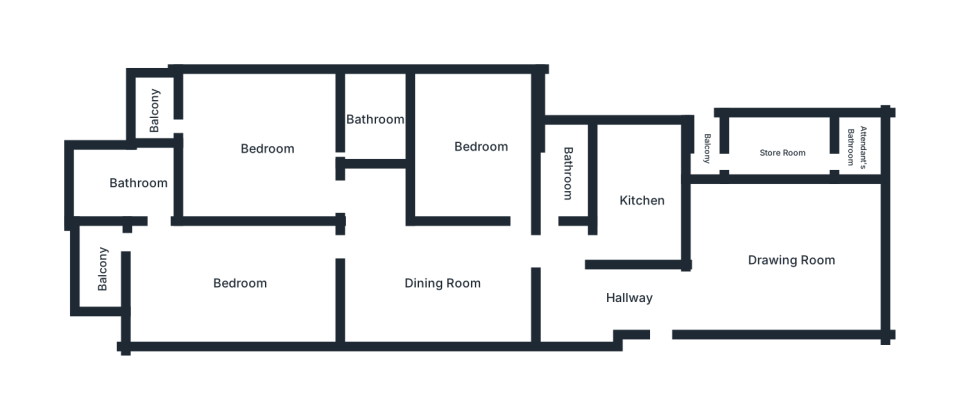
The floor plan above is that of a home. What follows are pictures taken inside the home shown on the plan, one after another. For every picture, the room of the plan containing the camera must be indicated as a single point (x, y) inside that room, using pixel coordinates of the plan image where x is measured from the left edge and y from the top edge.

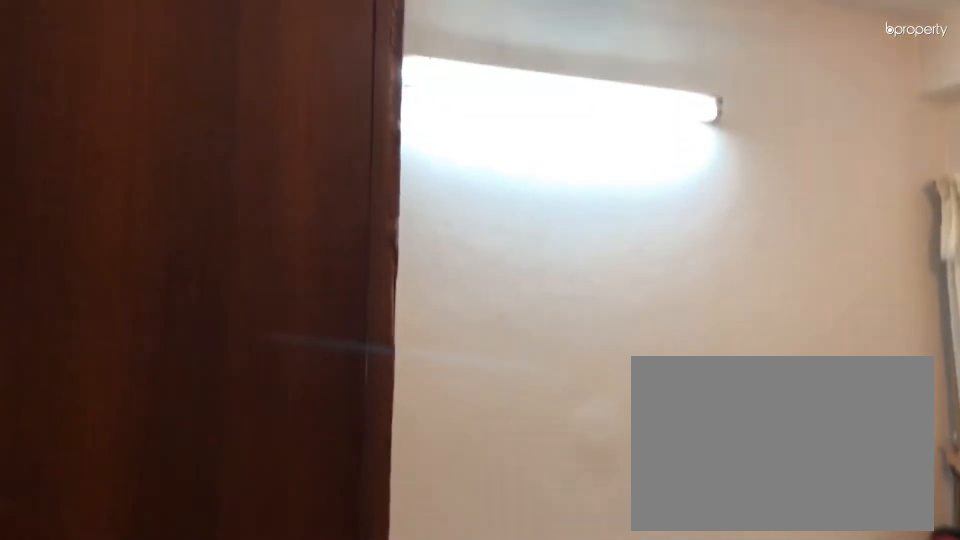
(474, 147)
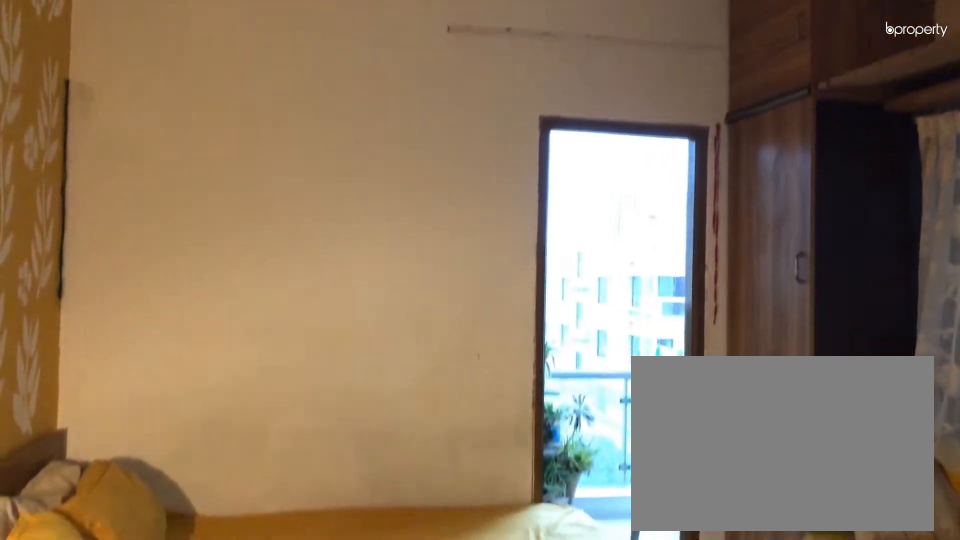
(262, 140)
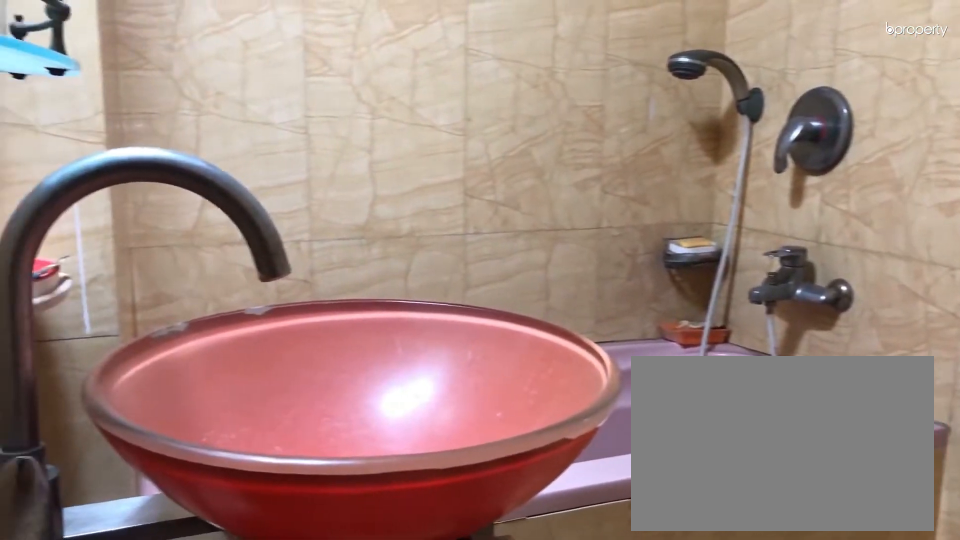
(375, 123)
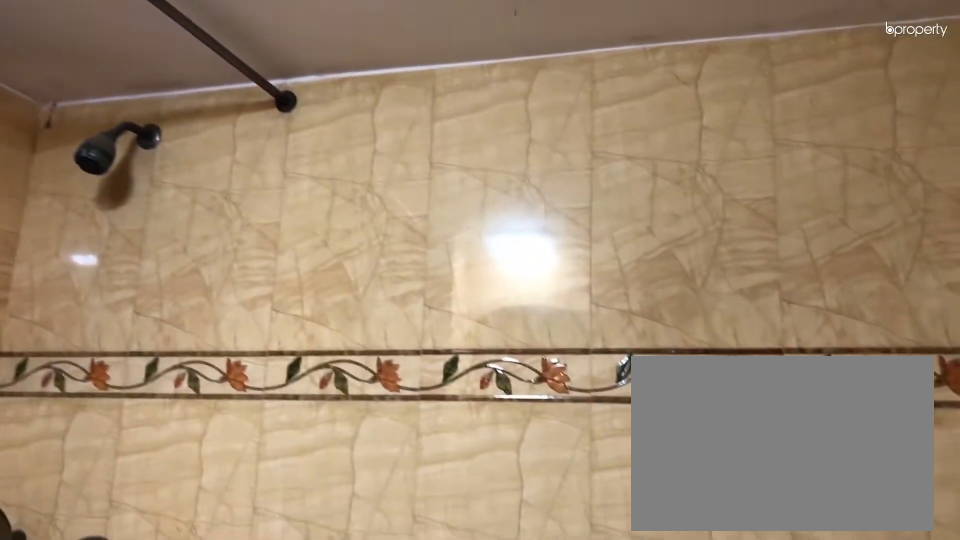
(375, 123)
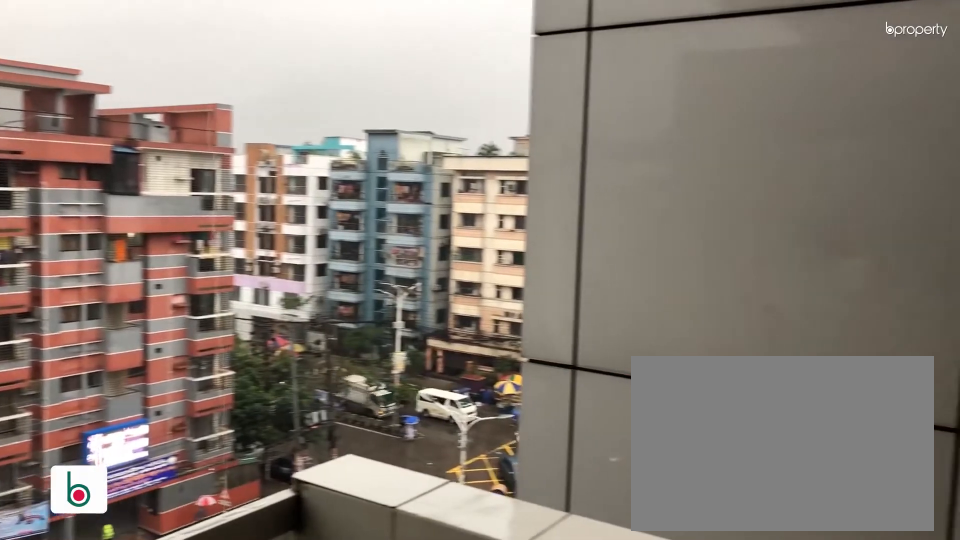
(150, 102)
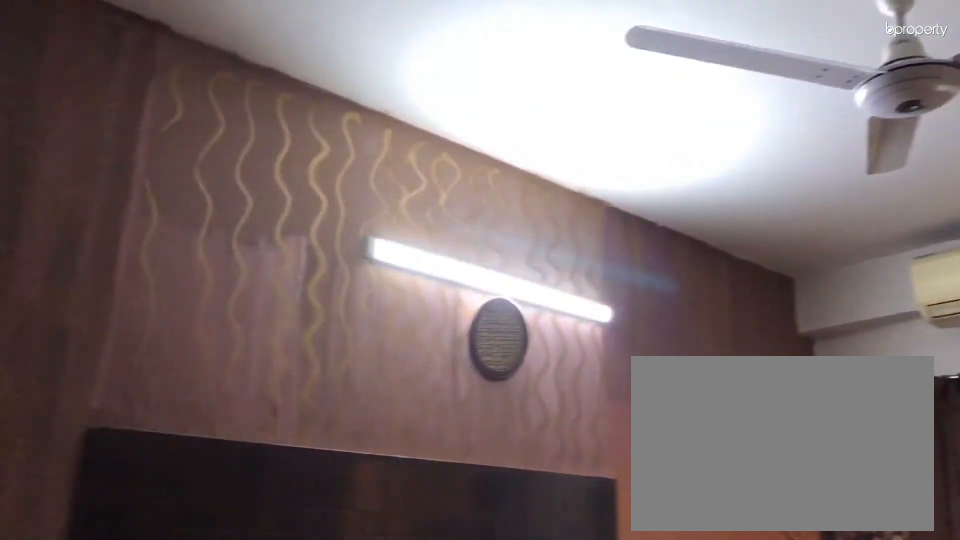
(240, 286)
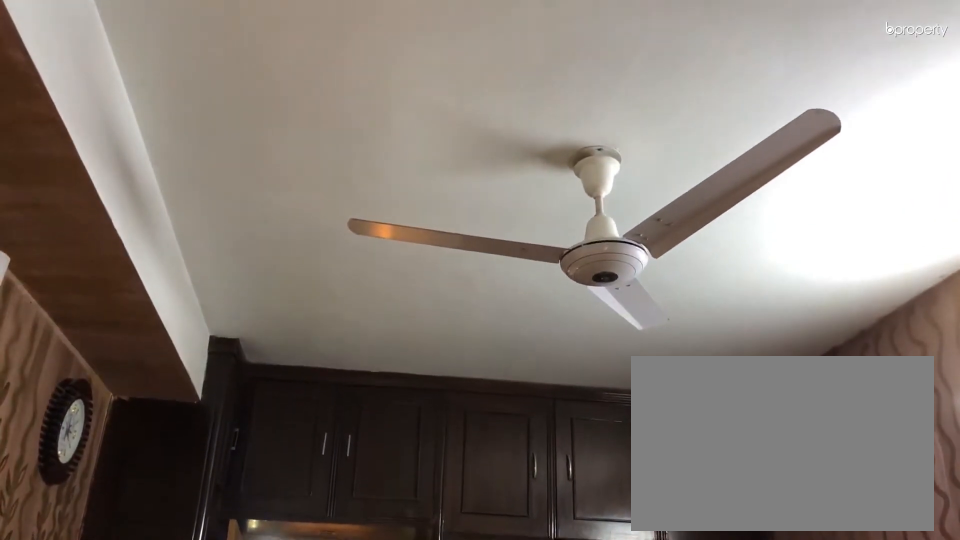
(241, 287)
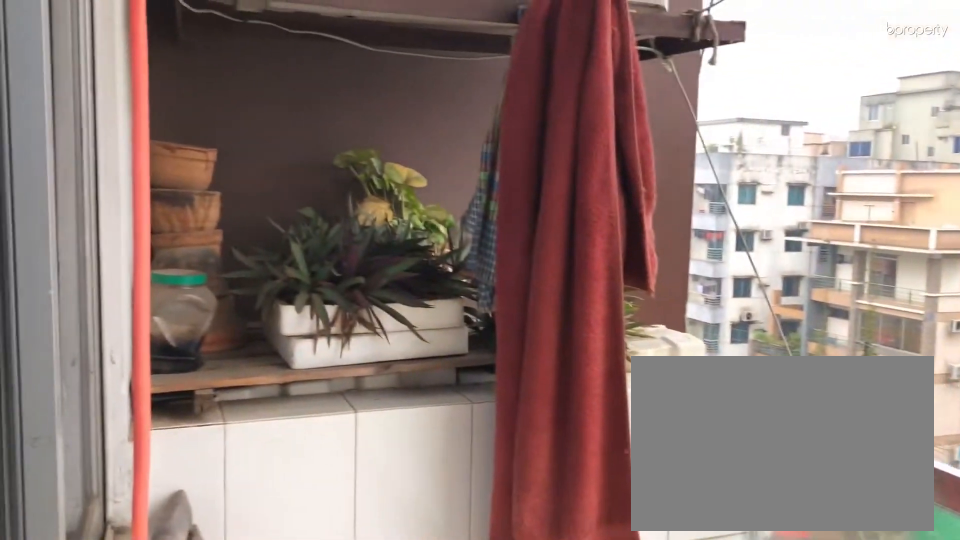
(104, 274)
